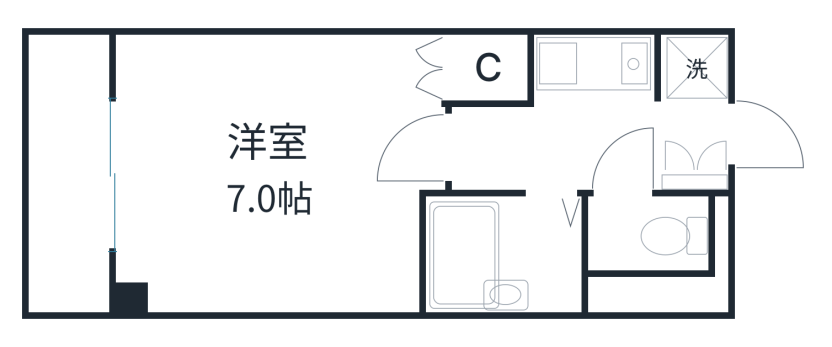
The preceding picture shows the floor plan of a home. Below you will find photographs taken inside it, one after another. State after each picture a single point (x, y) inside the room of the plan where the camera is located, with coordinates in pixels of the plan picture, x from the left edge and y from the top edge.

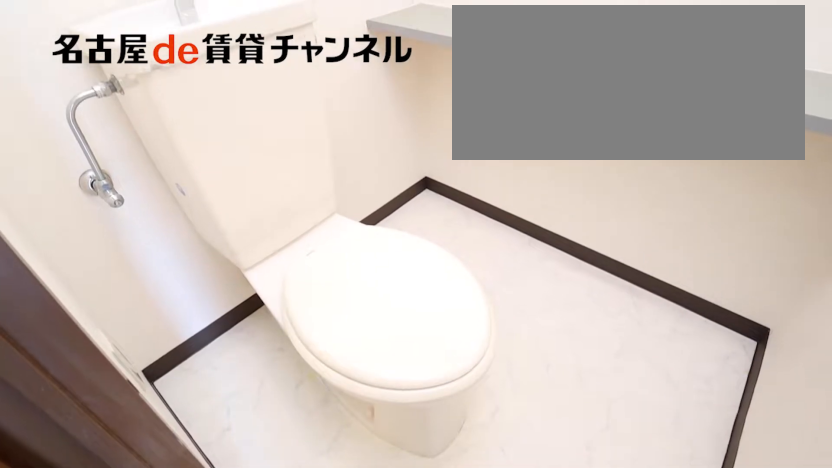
(647, 236)
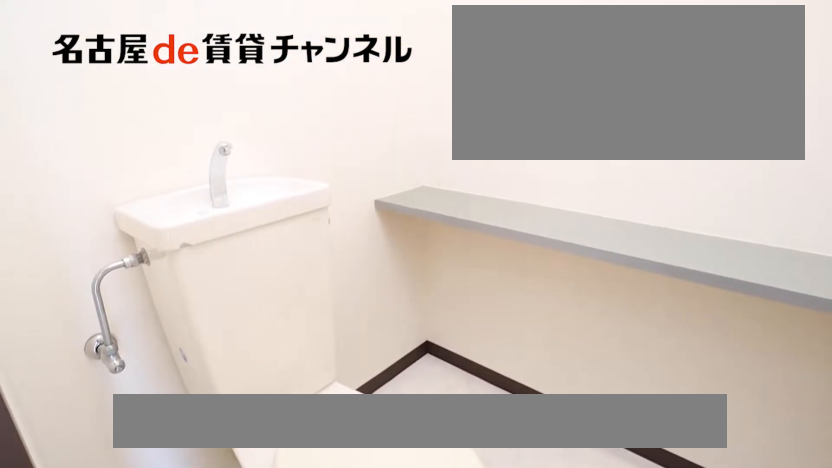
(647, 236)
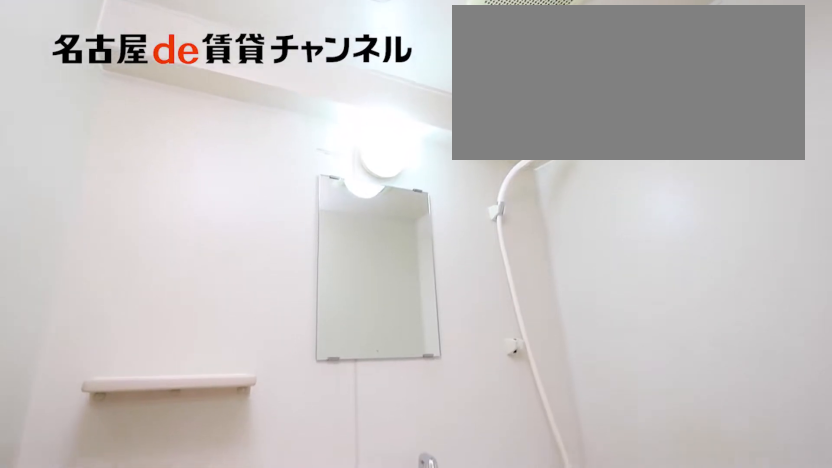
(513, 255)
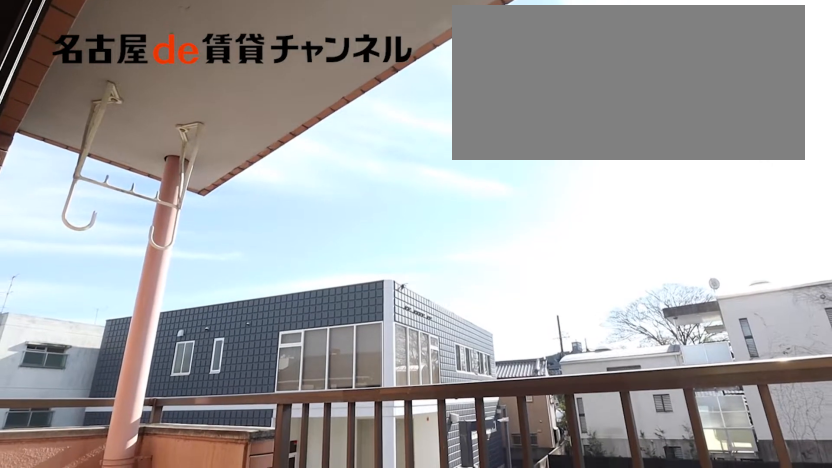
(68, 174)
